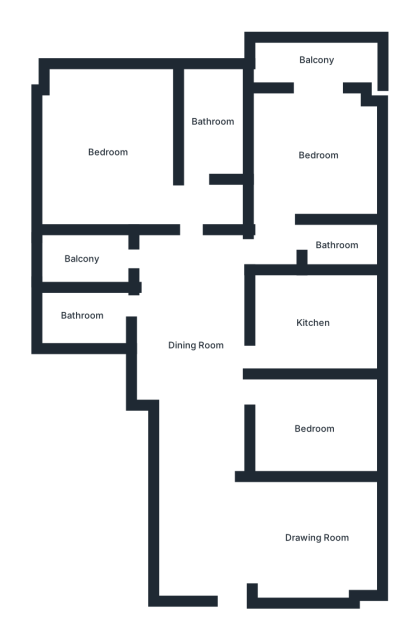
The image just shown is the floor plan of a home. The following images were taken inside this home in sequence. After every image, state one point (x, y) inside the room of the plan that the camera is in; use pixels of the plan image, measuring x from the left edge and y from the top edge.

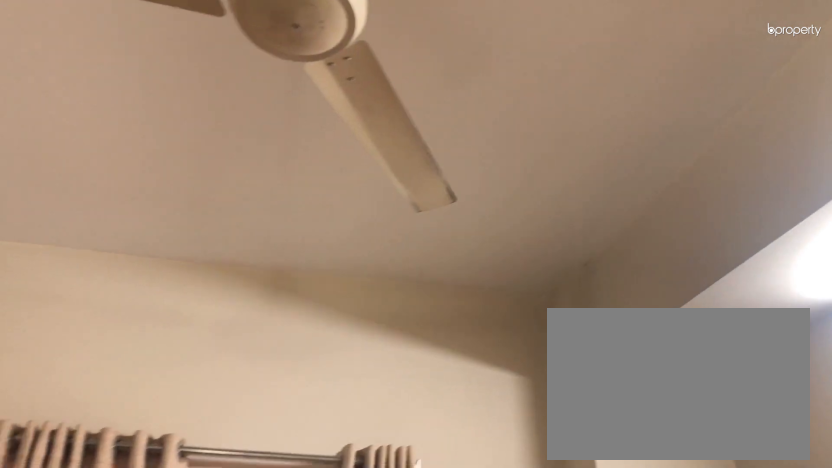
(315, 158)
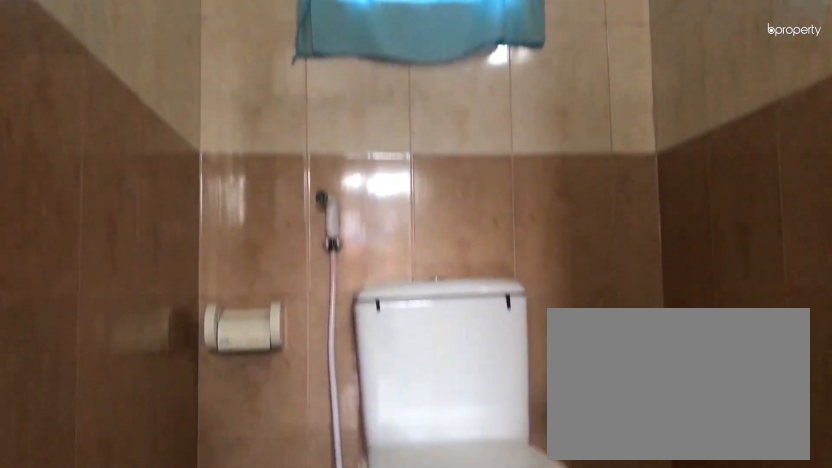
(339, 246)
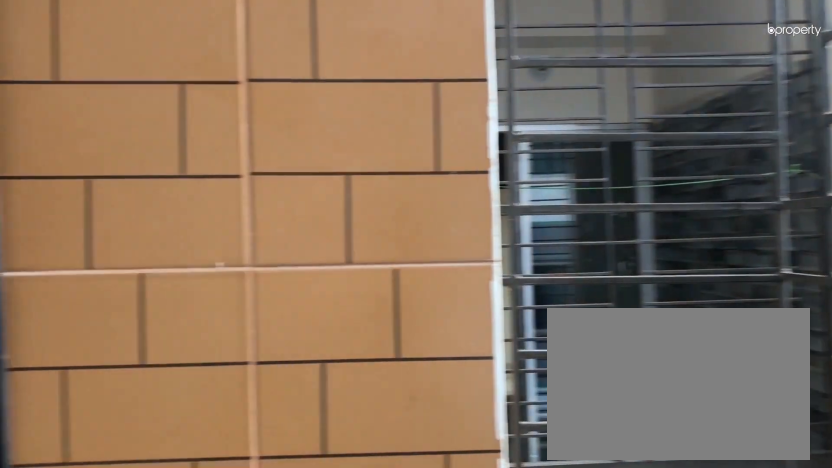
(83, 259)
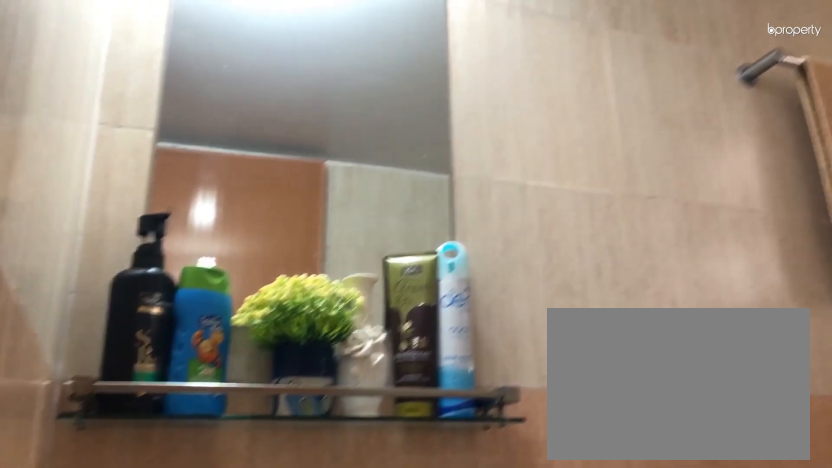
(79, 316)
